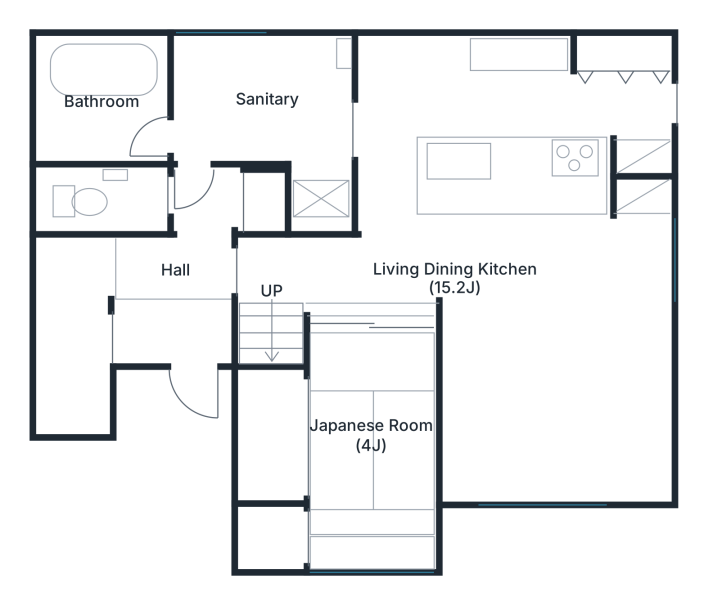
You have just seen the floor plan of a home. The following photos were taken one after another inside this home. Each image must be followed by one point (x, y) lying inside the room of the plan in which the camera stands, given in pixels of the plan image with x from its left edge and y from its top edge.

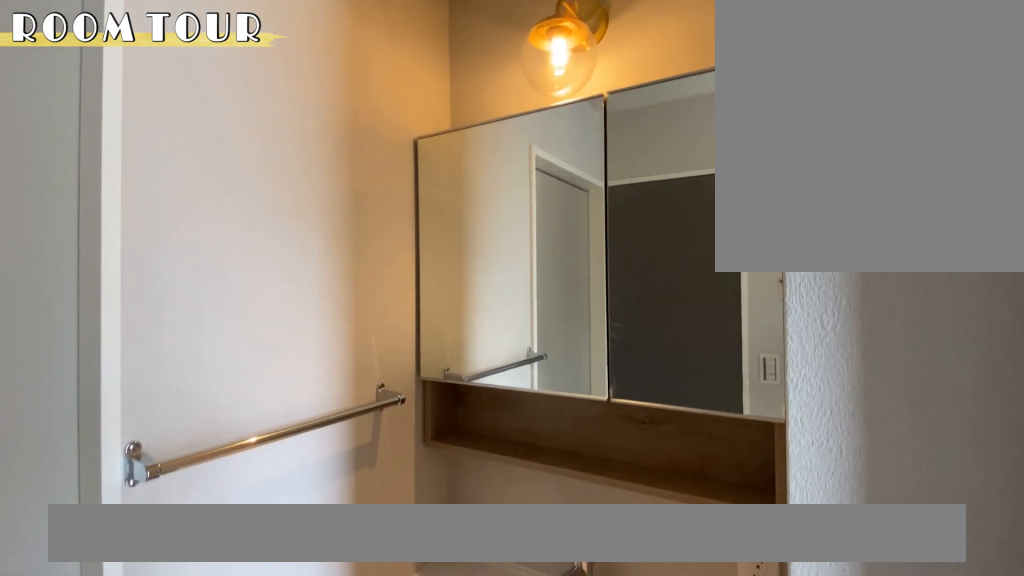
(212, 202)
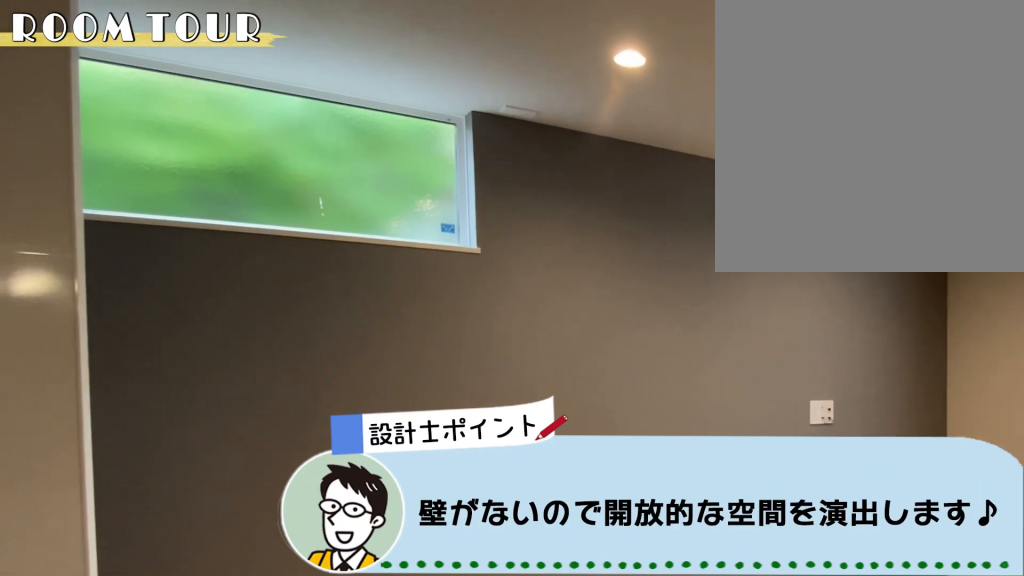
(563, 326)
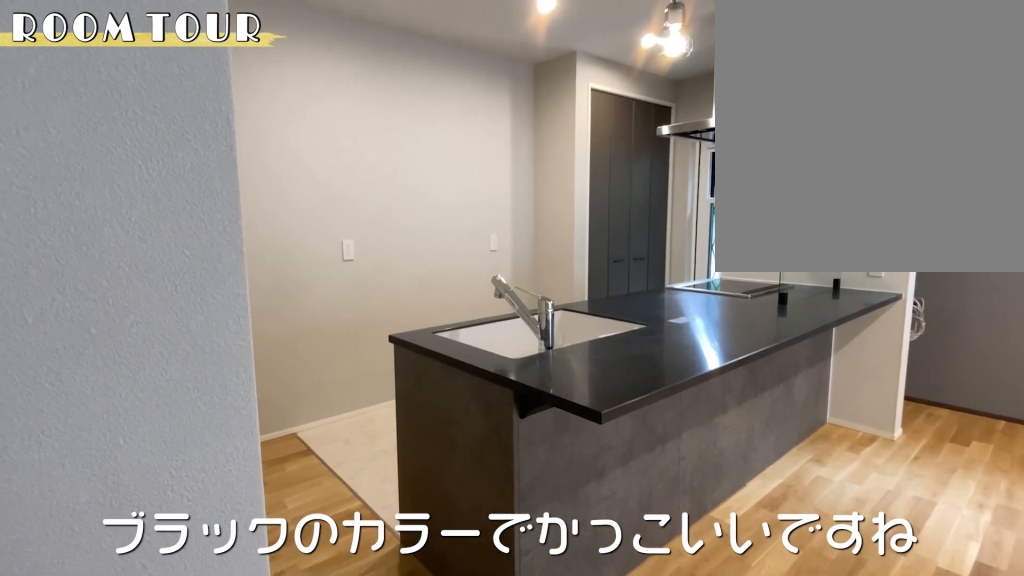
(525, 106)
